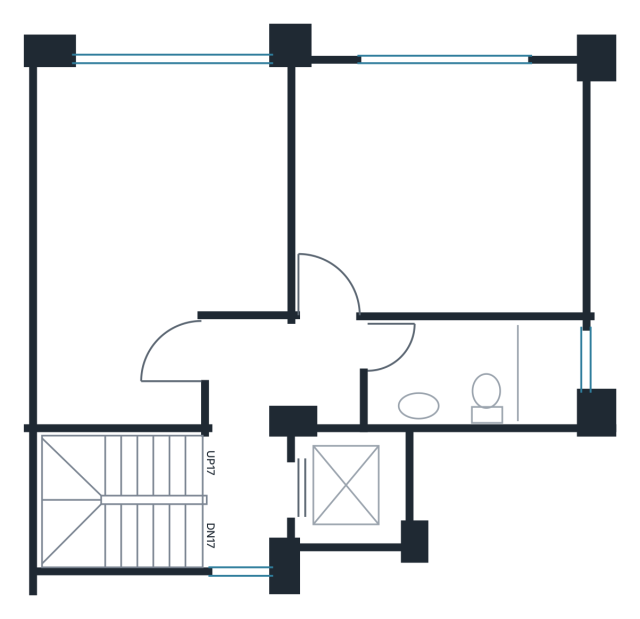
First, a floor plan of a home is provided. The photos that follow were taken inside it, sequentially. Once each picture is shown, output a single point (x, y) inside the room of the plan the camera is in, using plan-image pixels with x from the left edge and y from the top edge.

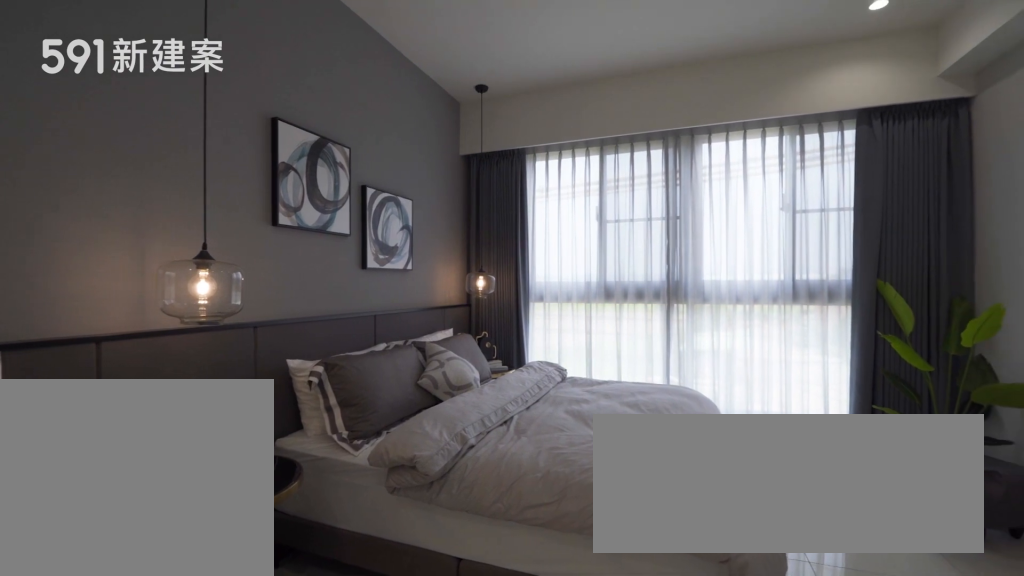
(151, 230)
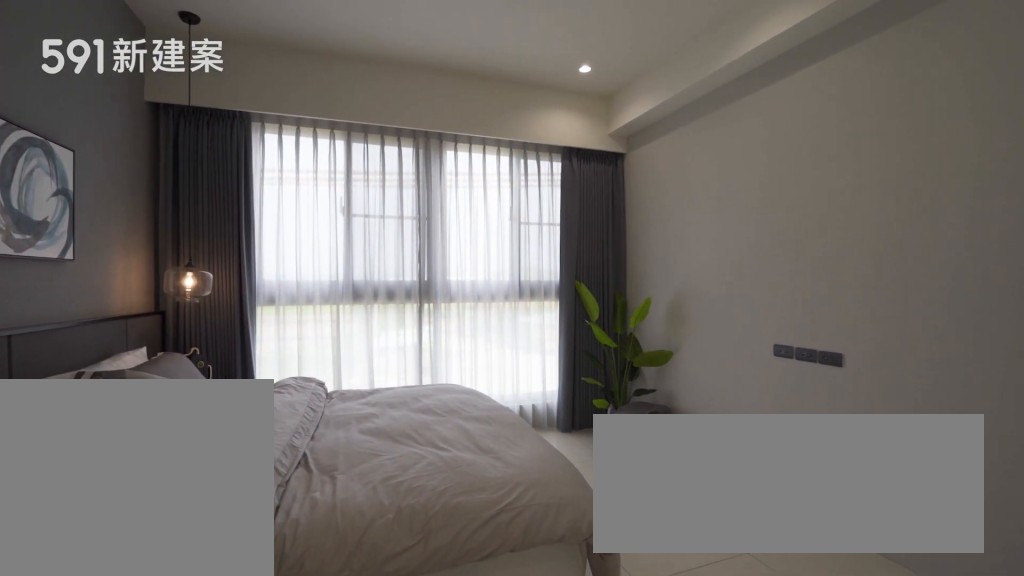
(151, 230)
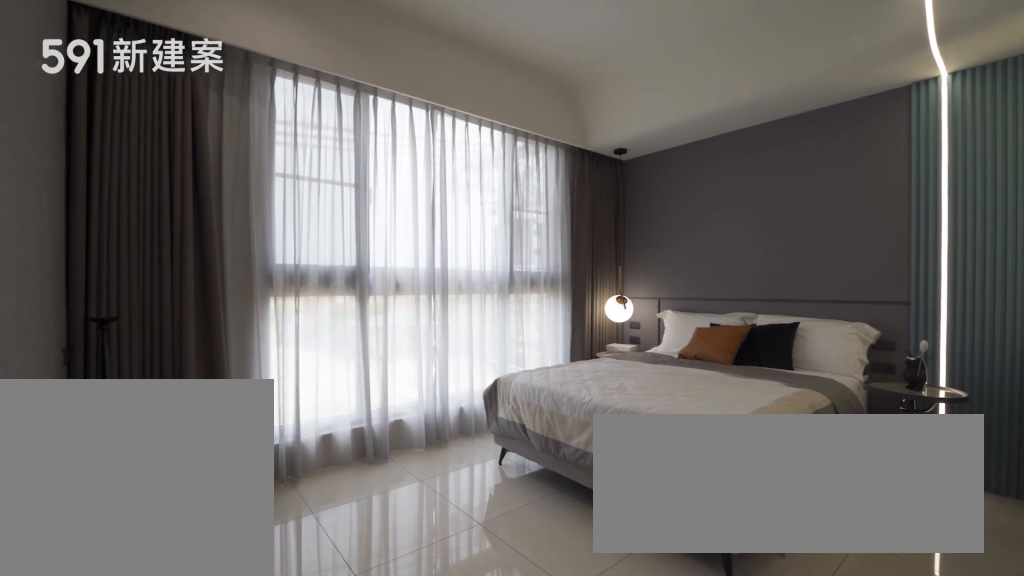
(441, 188)
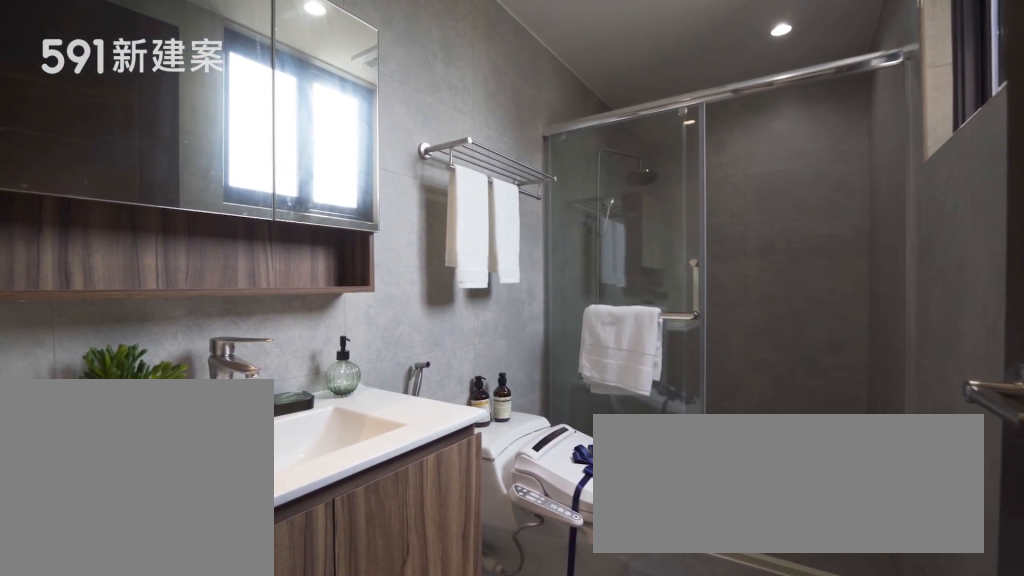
(478, 371)
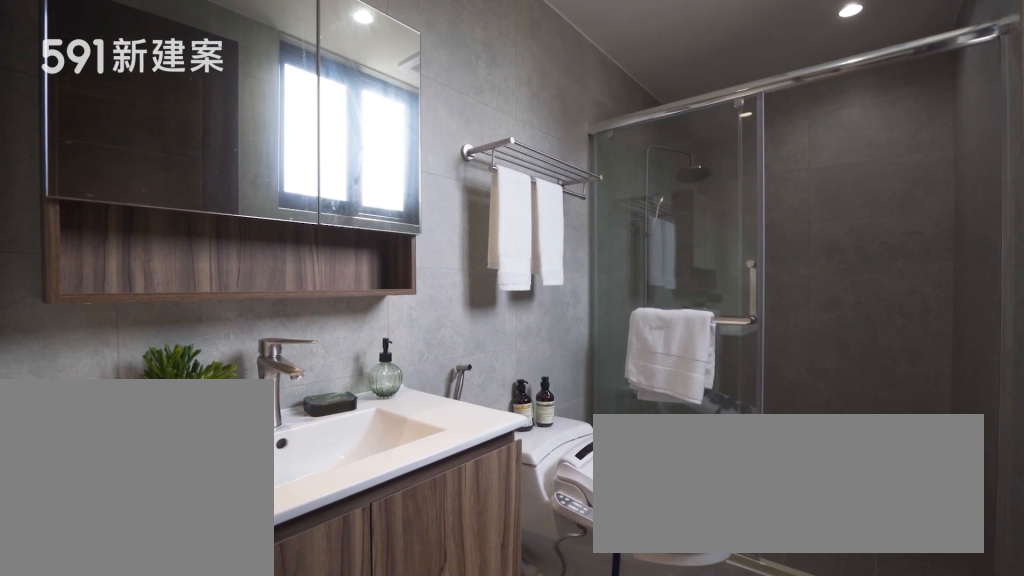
(478, 371)
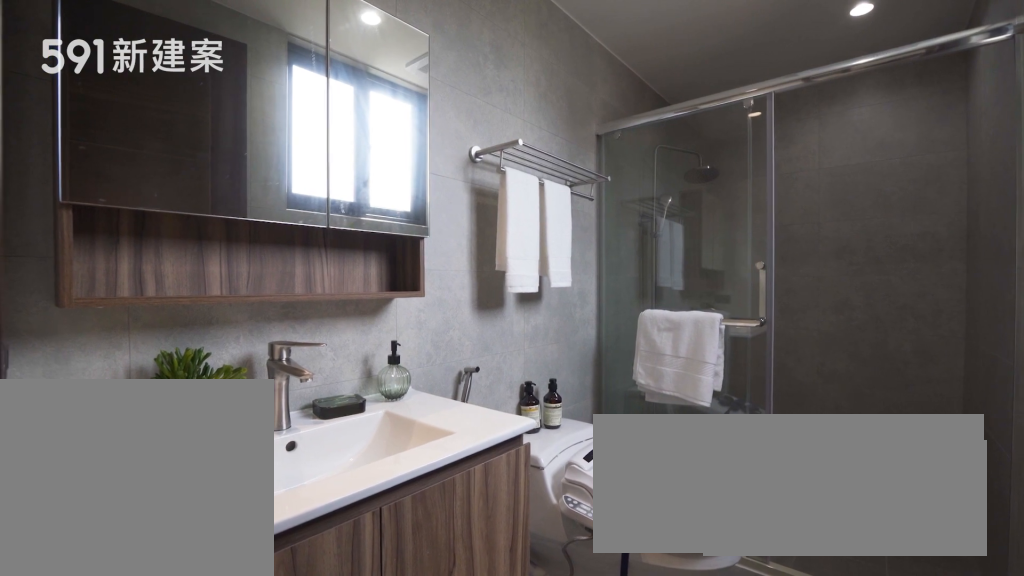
(478, 371)
